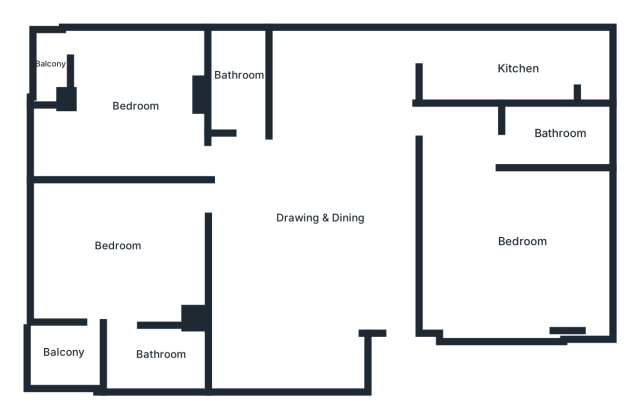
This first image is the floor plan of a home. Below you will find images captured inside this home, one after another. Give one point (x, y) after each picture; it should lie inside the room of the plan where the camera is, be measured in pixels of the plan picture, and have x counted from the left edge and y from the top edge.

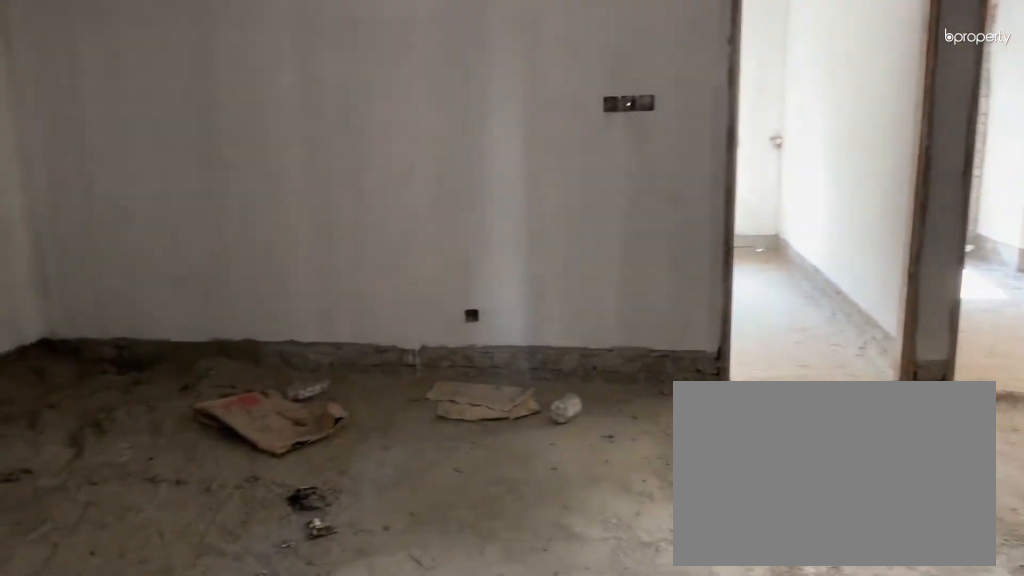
(322, 217)
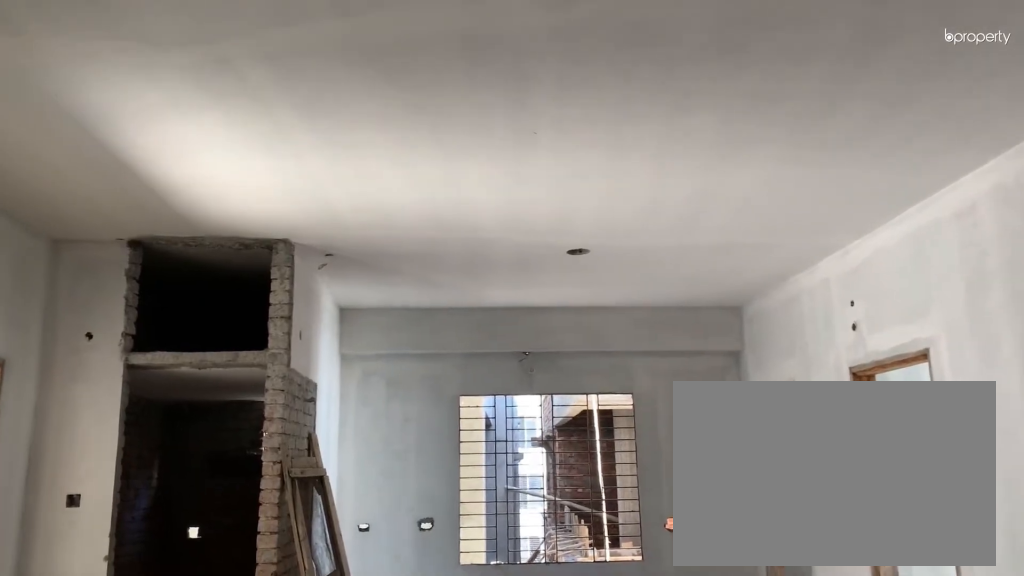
(322, 217)
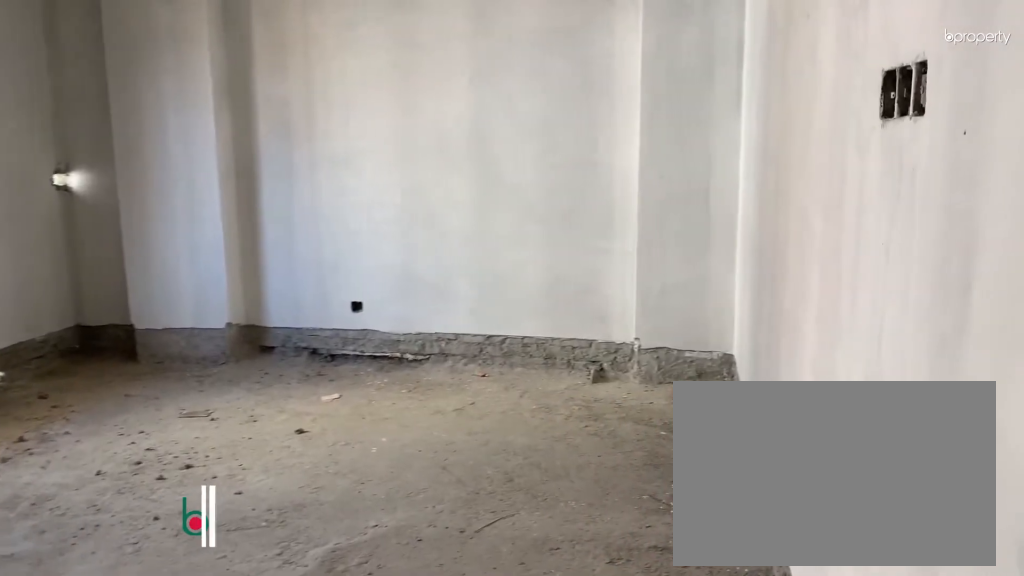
(522, 240)
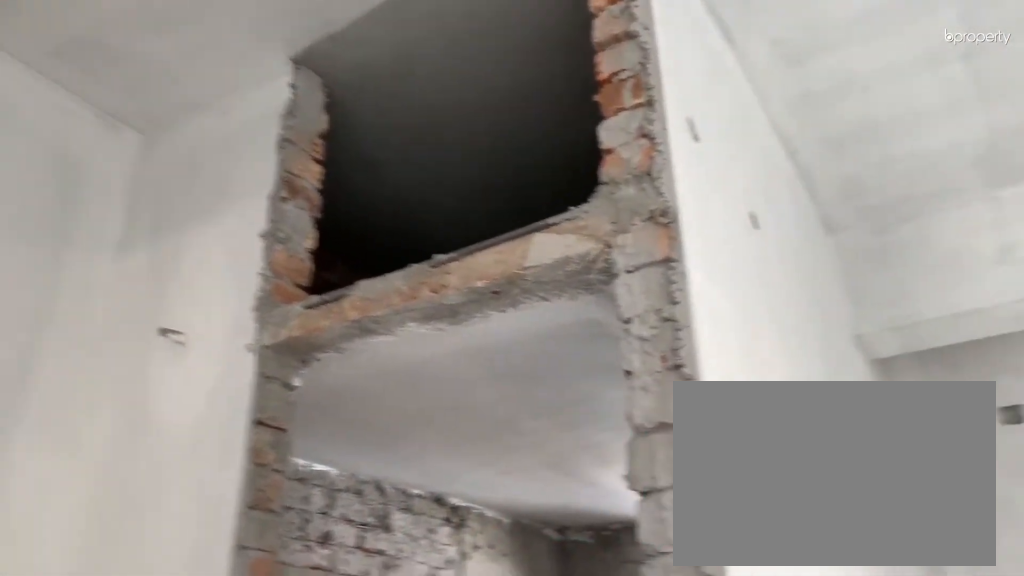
(522, 240)
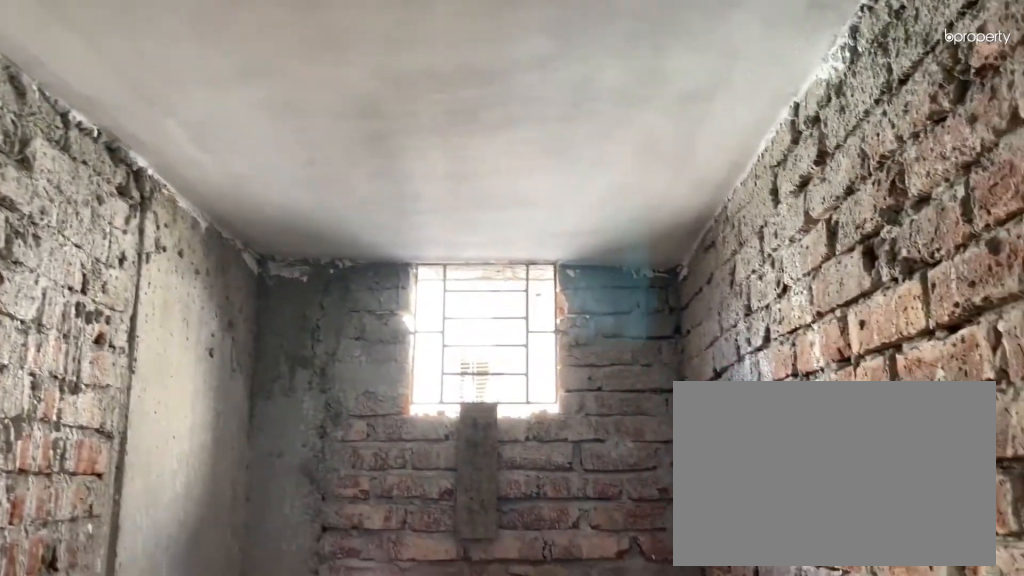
(562, 130)
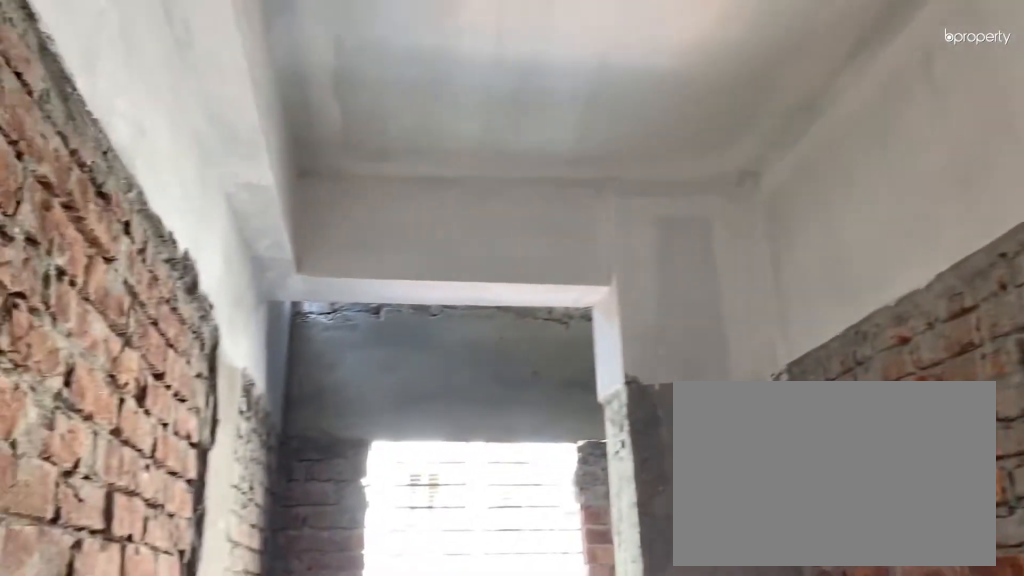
(513, 69)
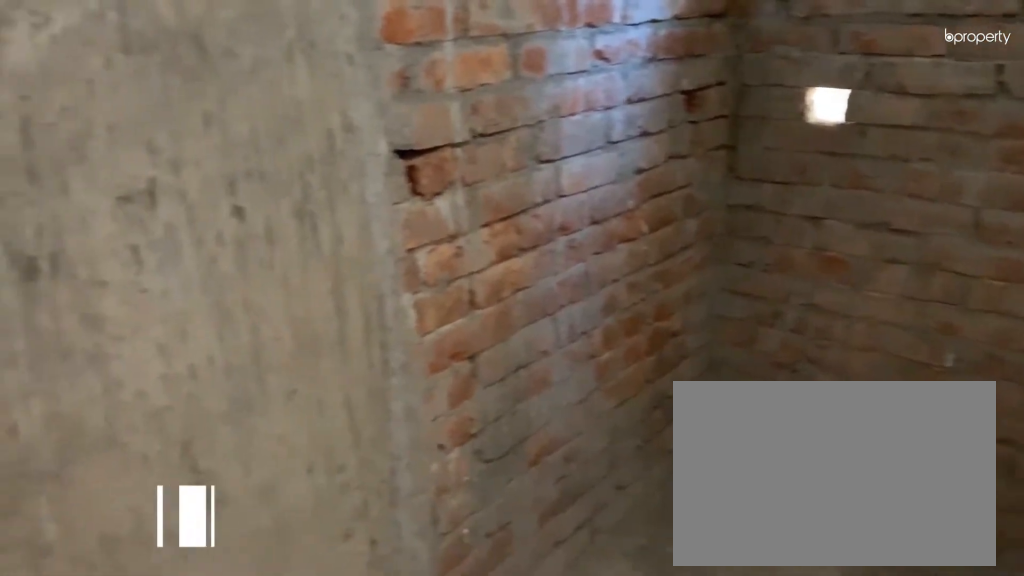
(237, 69)
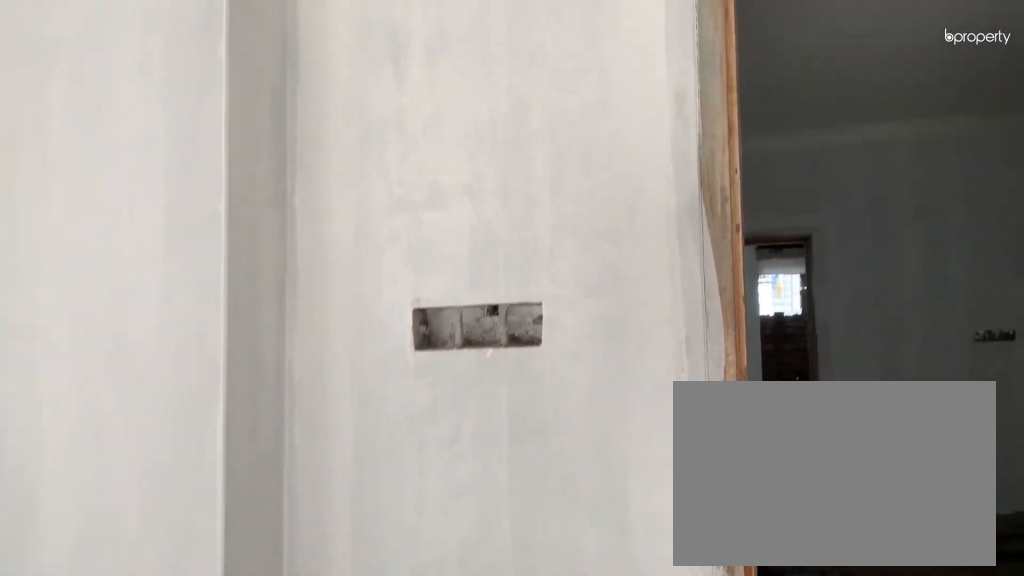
(136, 104)
